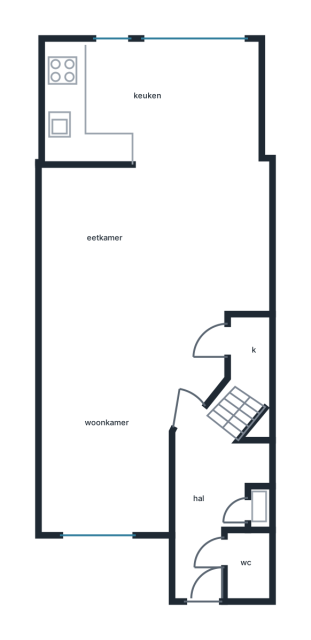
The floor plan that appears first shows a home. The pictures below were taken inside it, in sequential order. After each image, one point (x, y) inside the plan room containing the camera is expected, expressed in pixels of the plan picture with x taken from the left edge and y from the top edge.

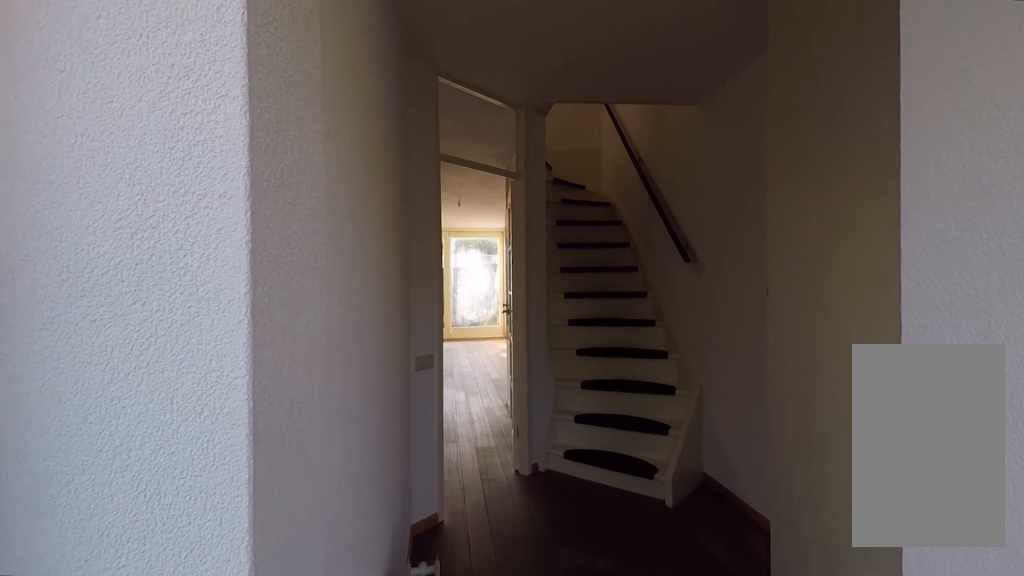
(210, 500)
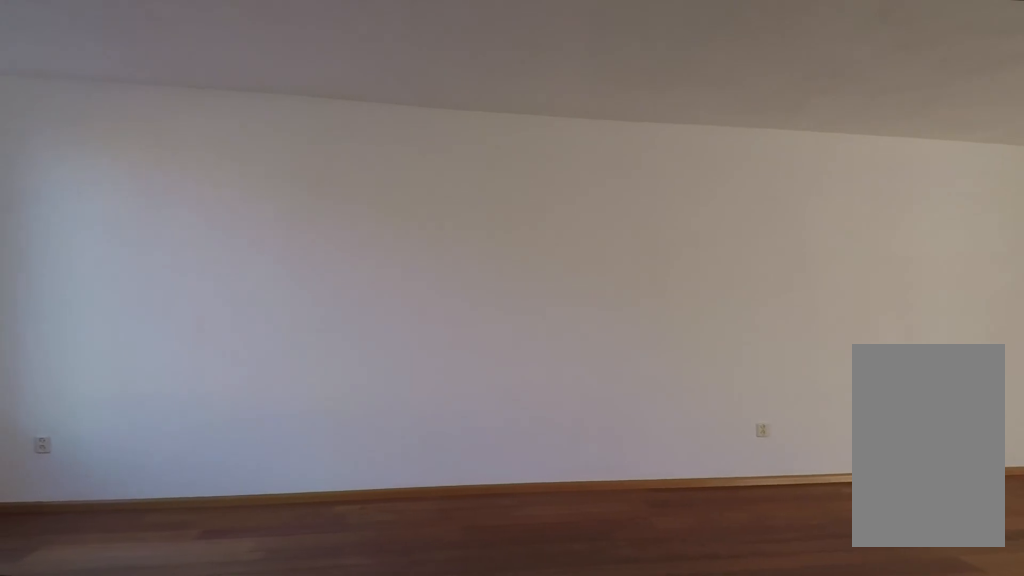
(138, 324)
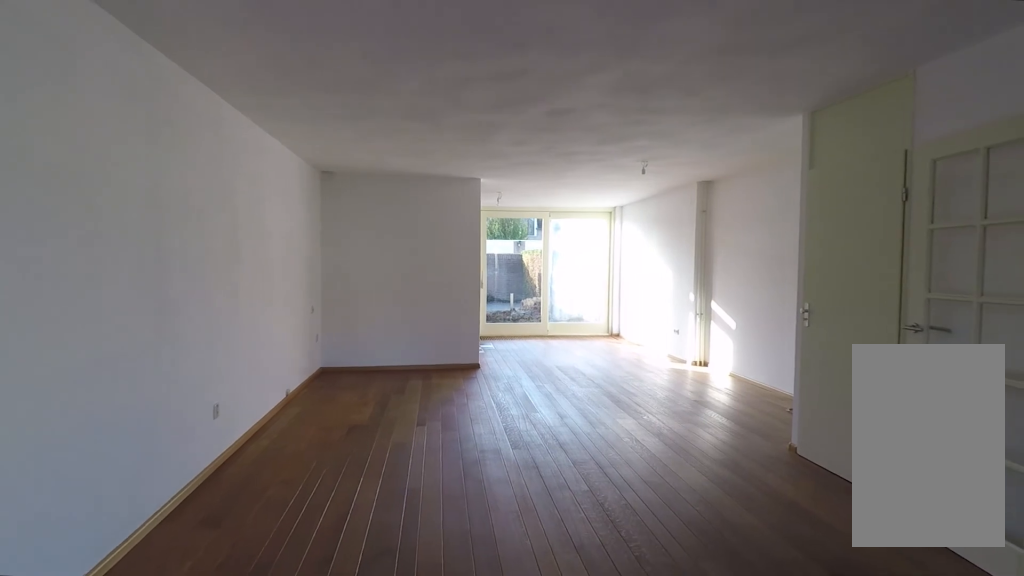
(138, 324)
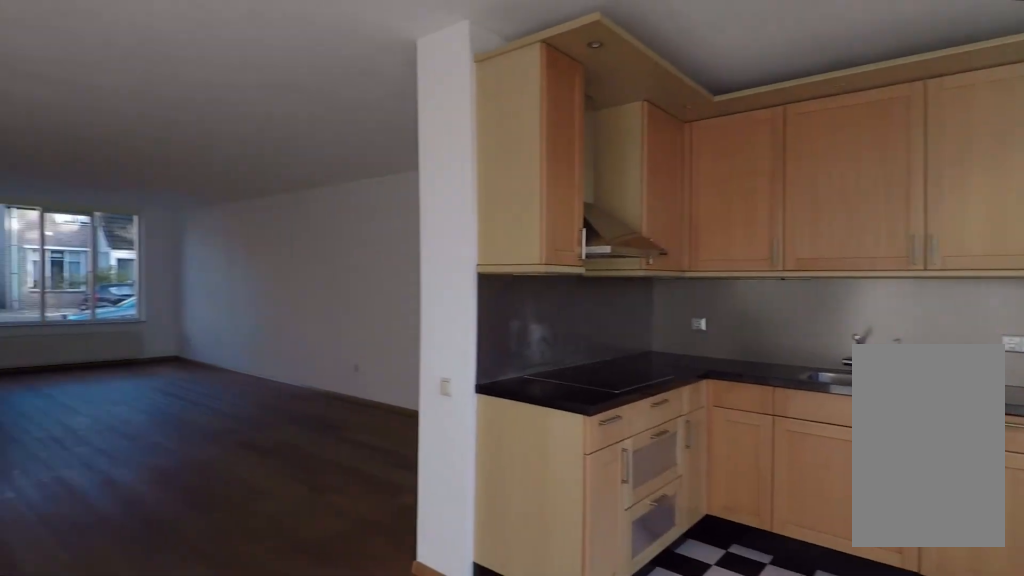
(153, 104)
